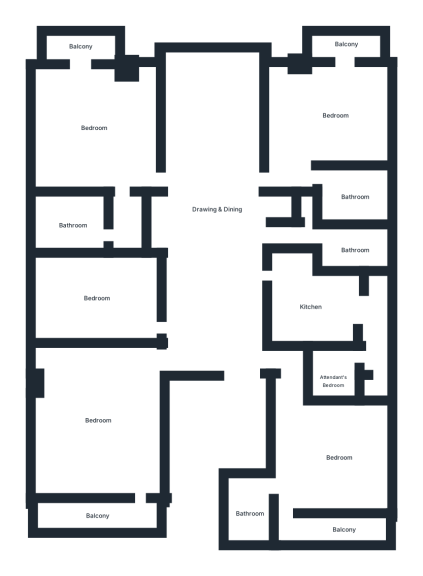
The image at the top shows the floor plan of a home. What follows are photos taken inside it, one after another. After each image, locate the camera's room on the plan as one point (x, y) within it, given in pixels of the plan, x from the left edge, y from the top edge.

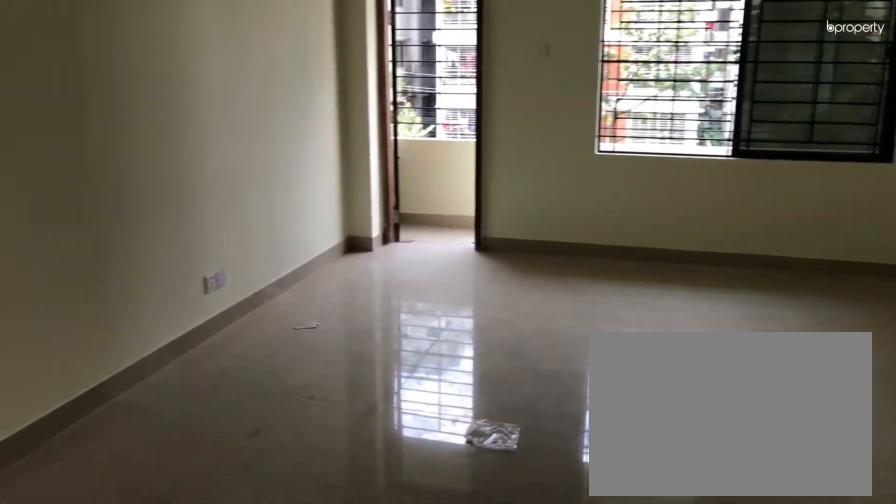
(97, 417)
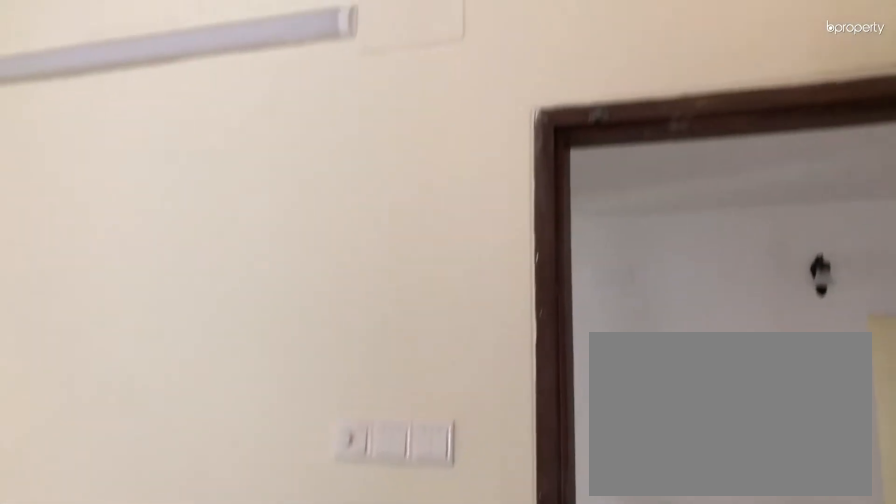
(95, 298)
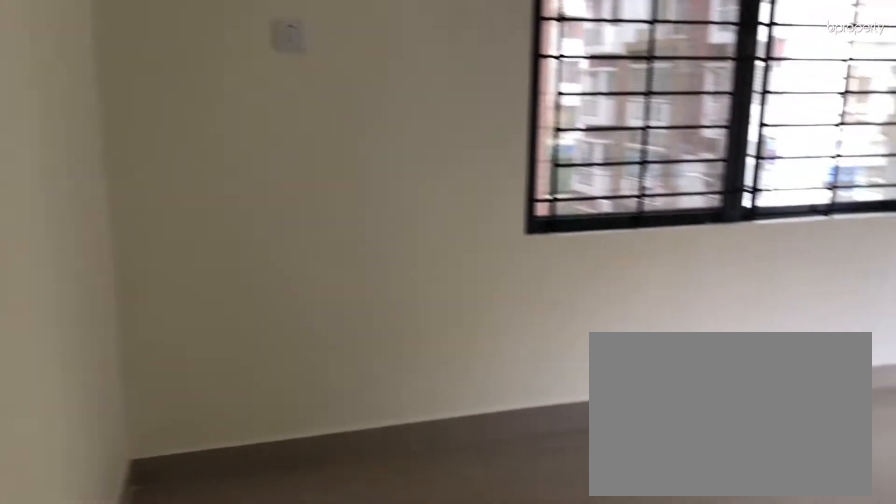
(92, 124)
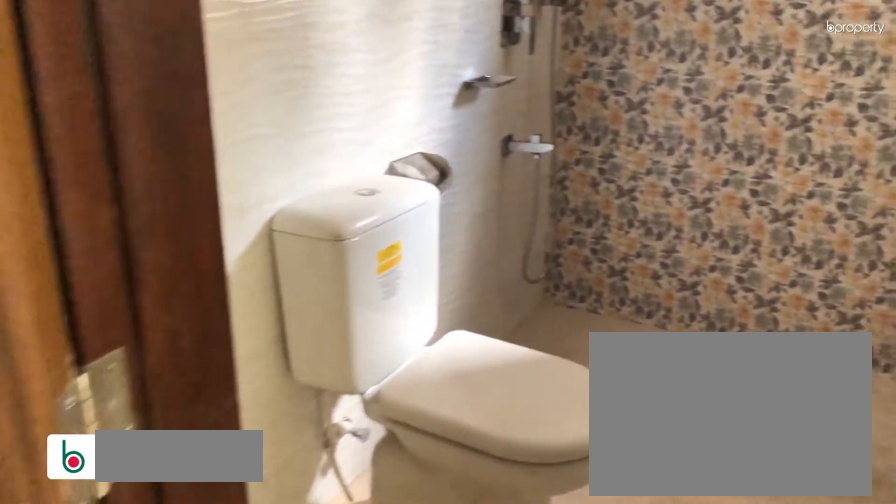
(73, 221)
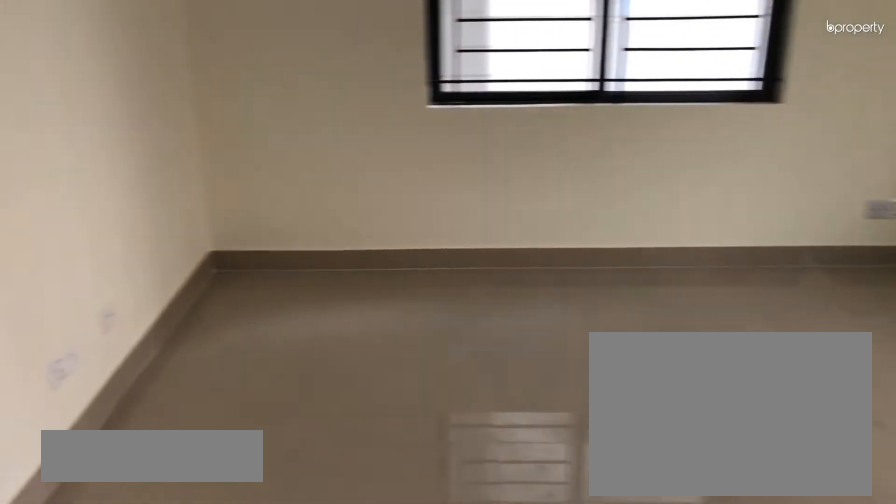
(335, 458)
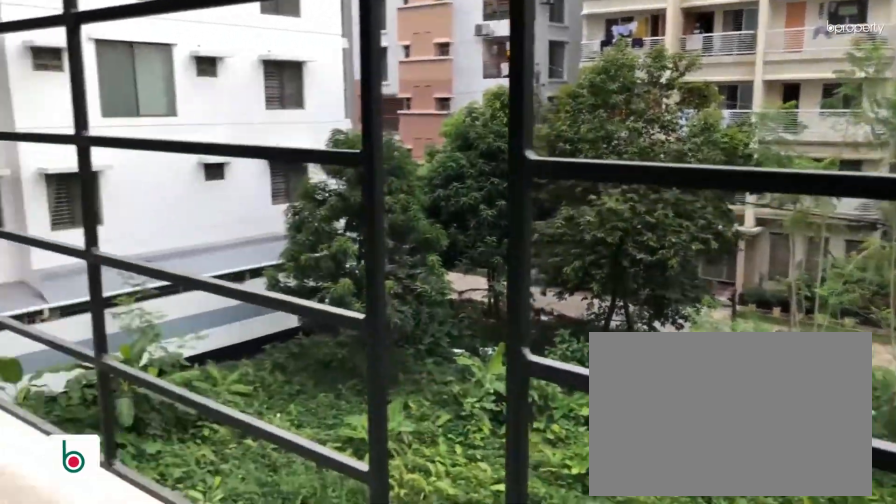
(334, 529)
